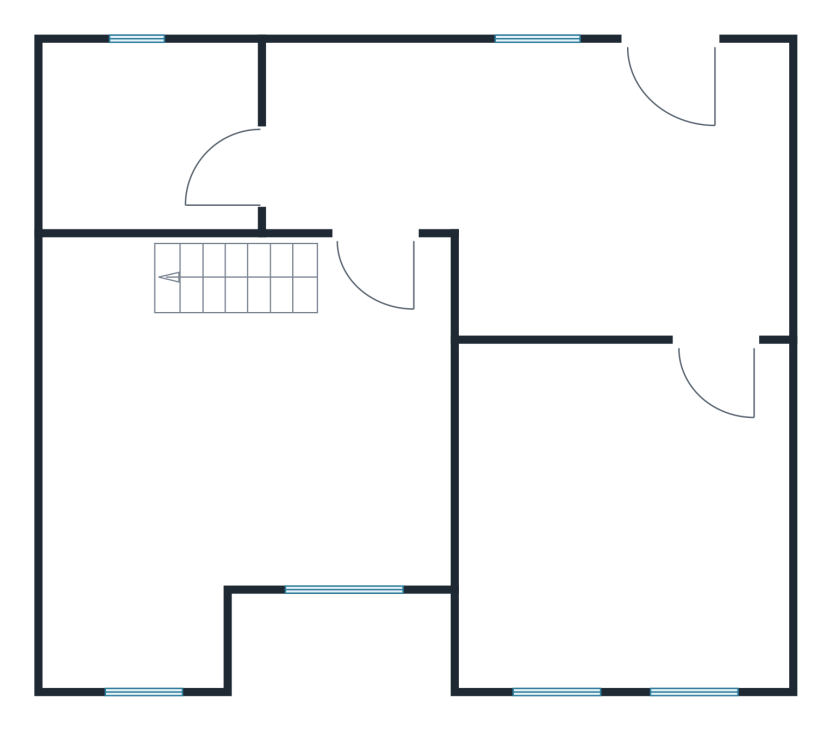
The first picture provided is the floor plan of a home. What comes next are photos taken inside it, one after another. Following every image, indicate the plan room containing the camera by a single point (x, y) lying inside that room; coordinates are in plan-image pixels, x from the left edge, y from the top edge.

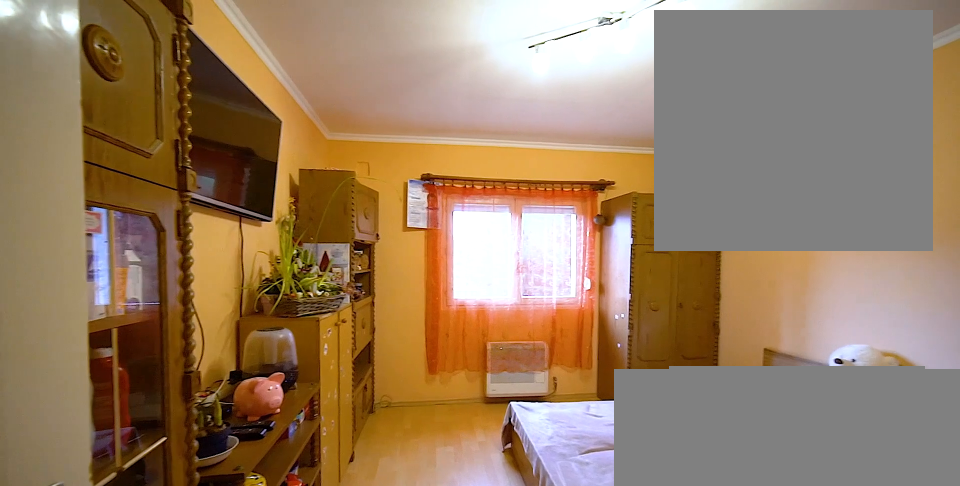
(633, 517)
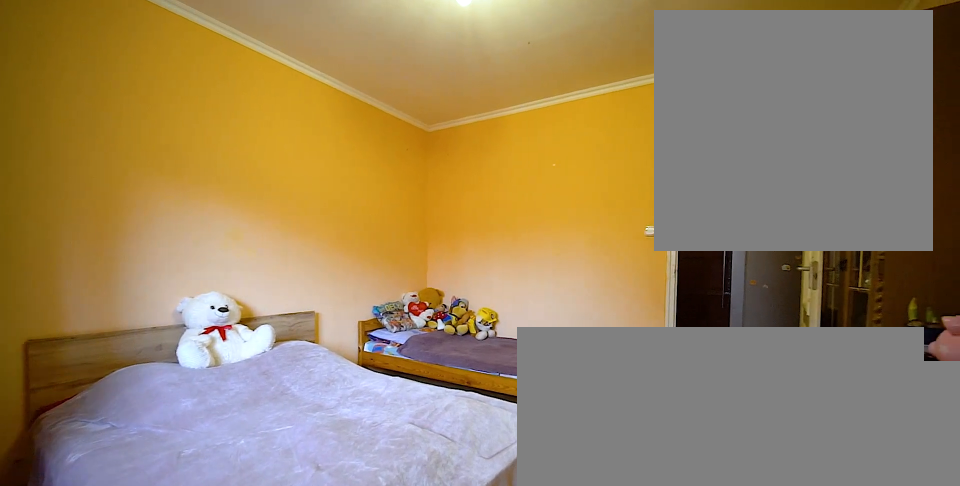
(632, 517)
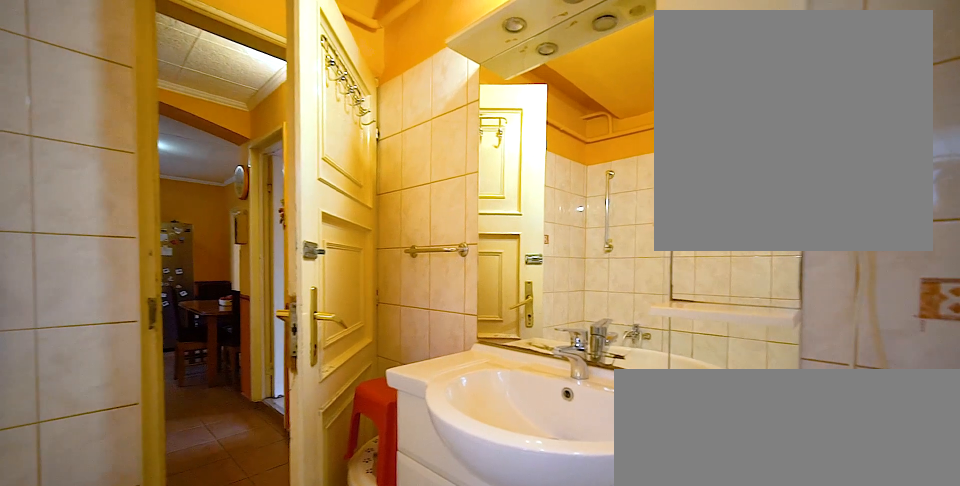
(151, 142)
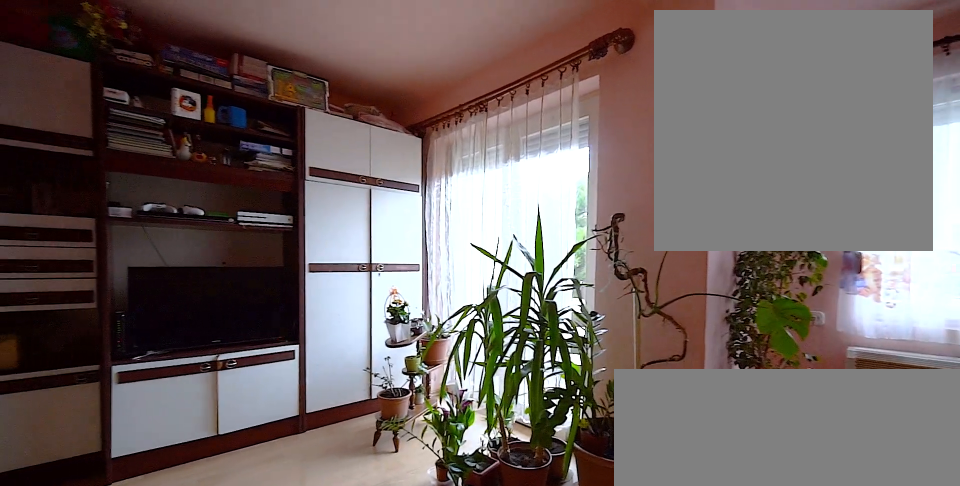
(217, 435)
